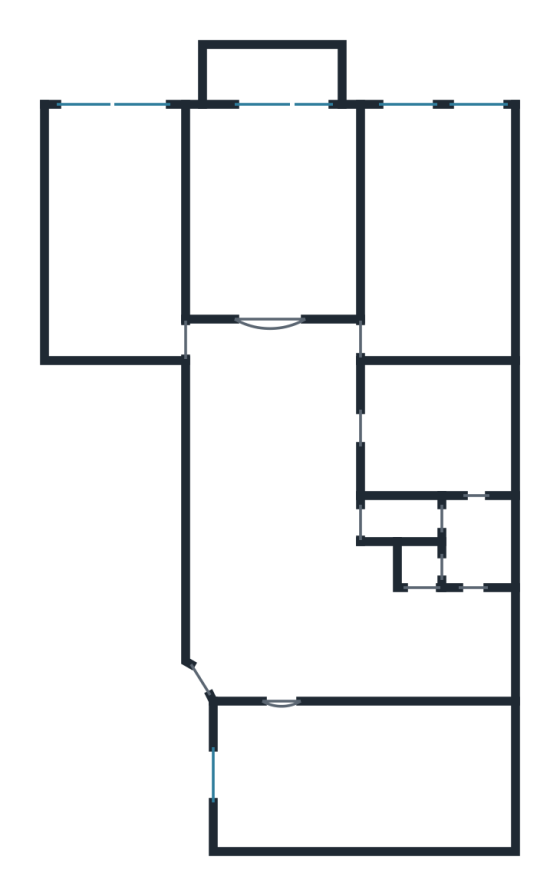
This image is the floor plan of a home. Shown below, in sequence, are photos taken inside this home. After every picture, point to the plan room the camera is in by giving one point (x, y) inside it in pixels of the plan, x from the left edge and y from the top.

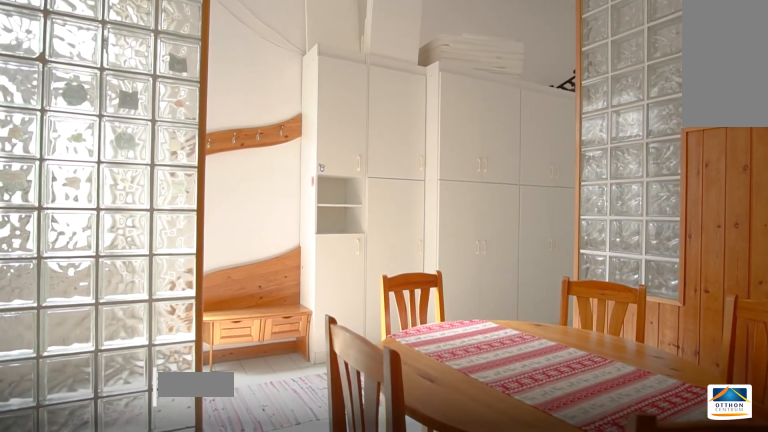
(358, 628)
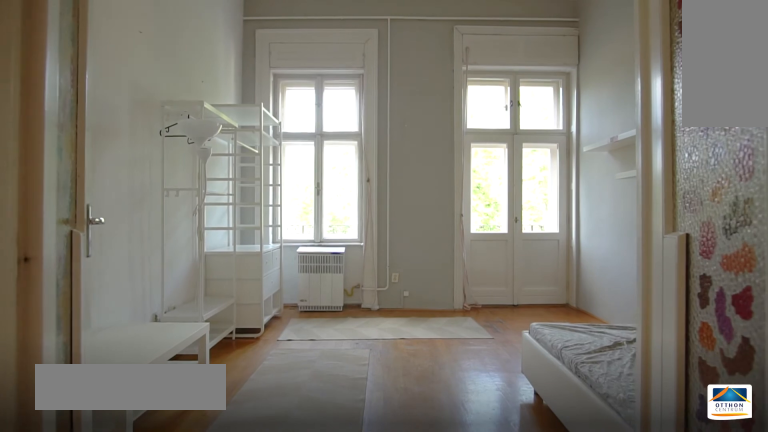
(280, 235)
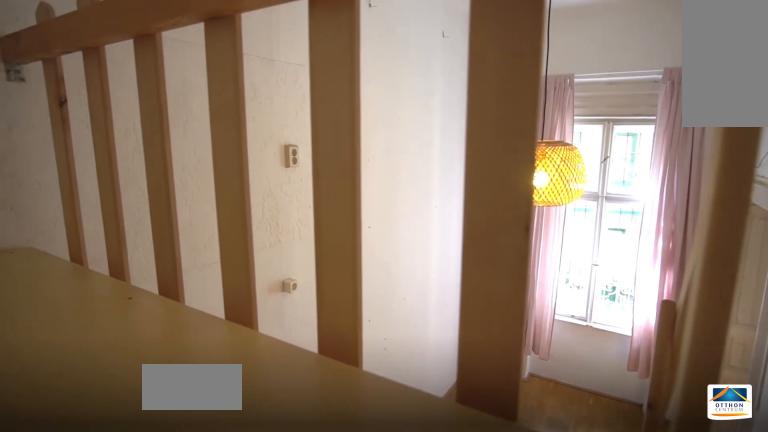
(472, 770)
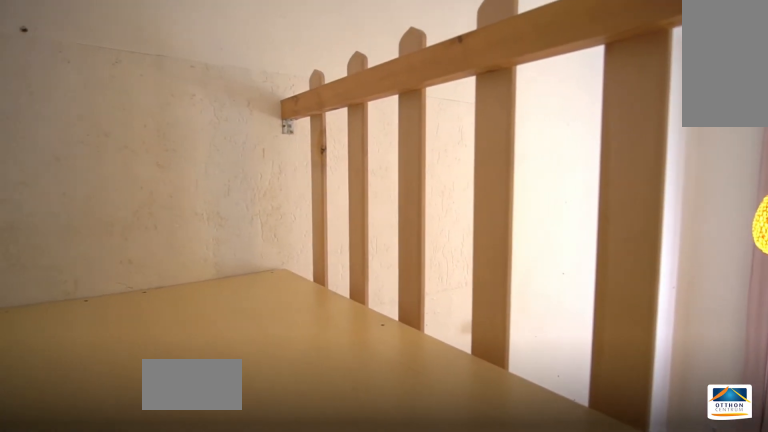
(472, 771)
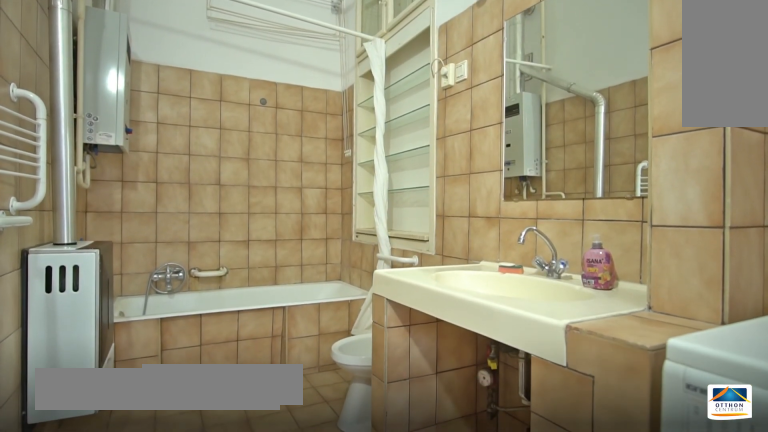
(444, 427)
